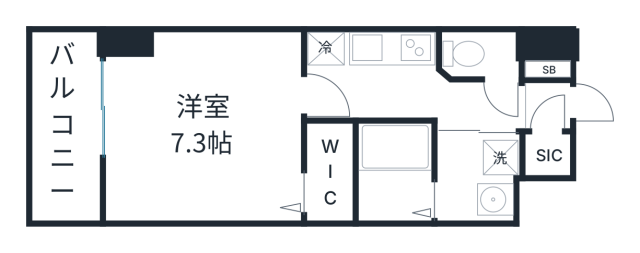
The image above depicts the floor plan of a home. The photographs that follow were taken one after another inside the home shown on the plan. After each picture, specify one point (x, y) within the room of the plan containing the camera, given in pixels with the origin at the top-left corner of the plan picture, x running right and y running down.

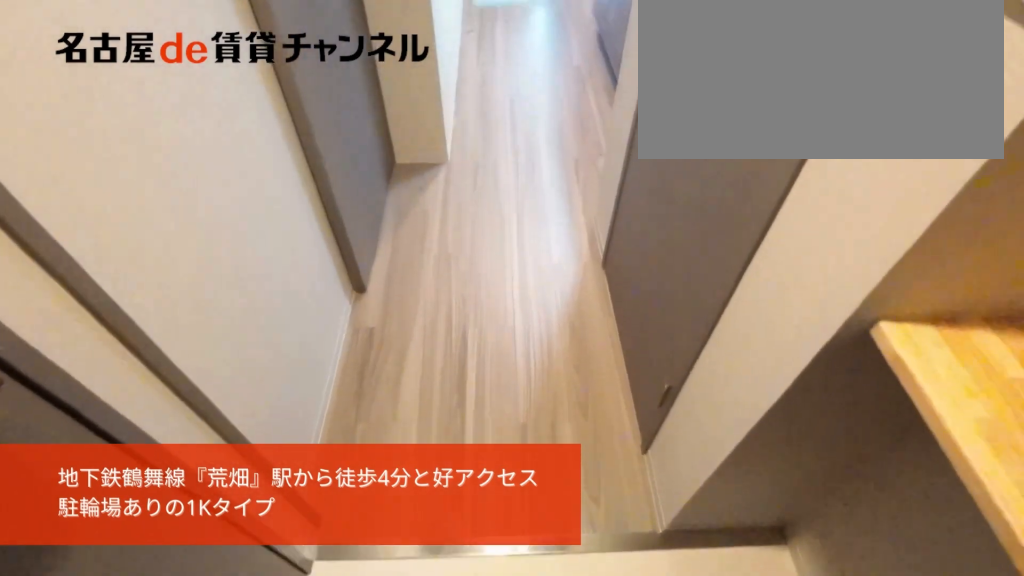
(547, 106)
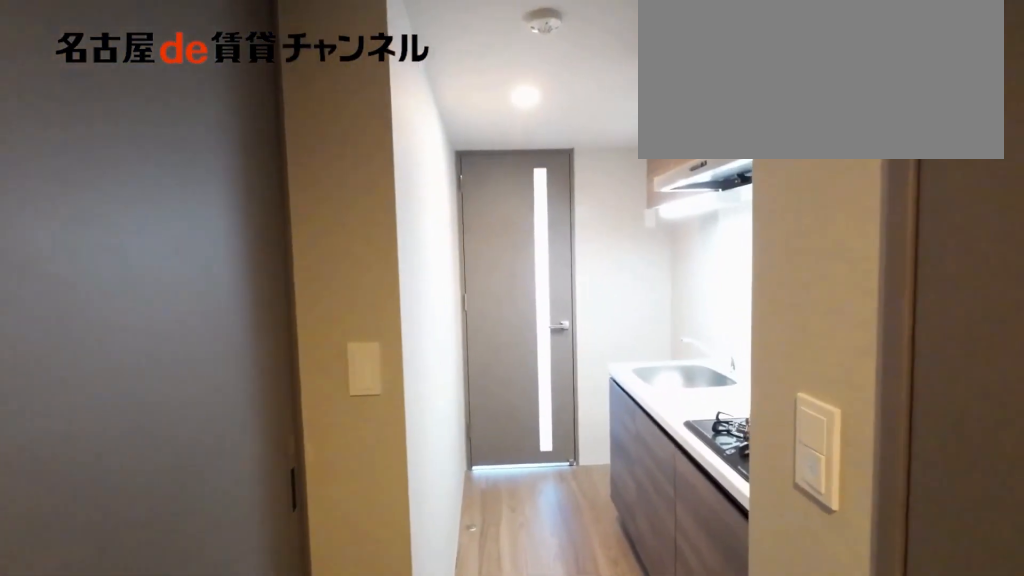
(411, 96)
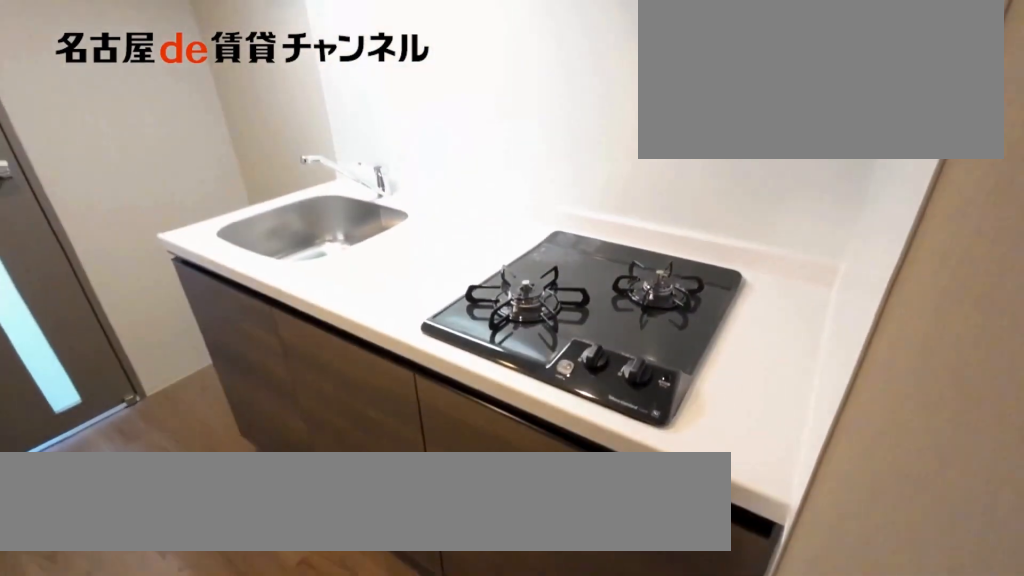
(371, 48)
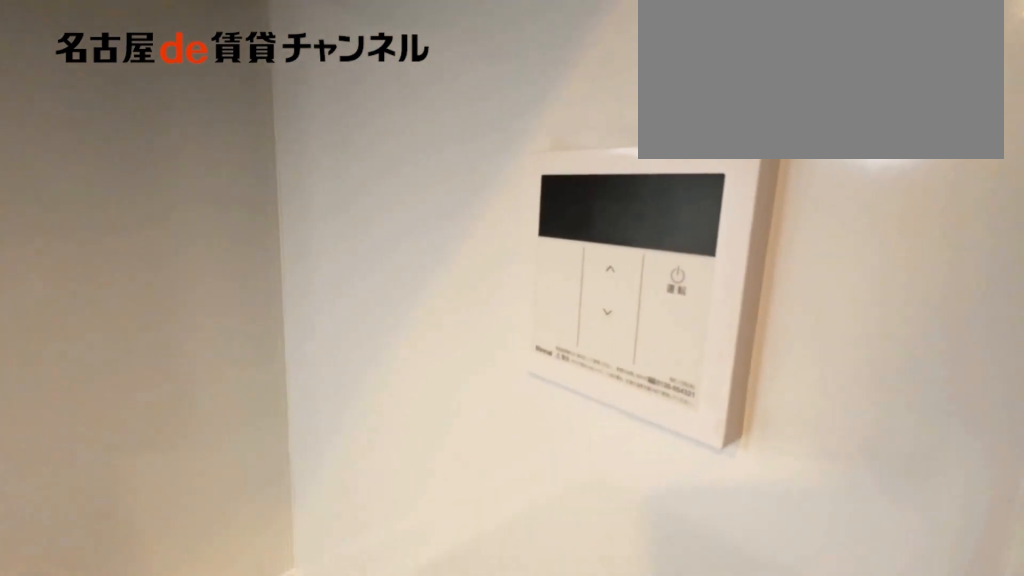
(371, 48)
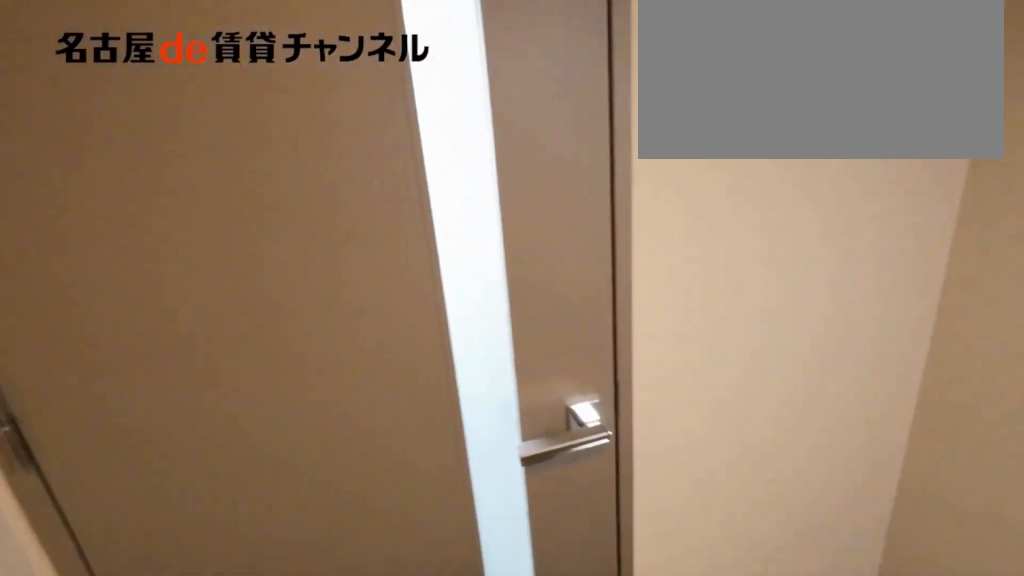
(410, 96)
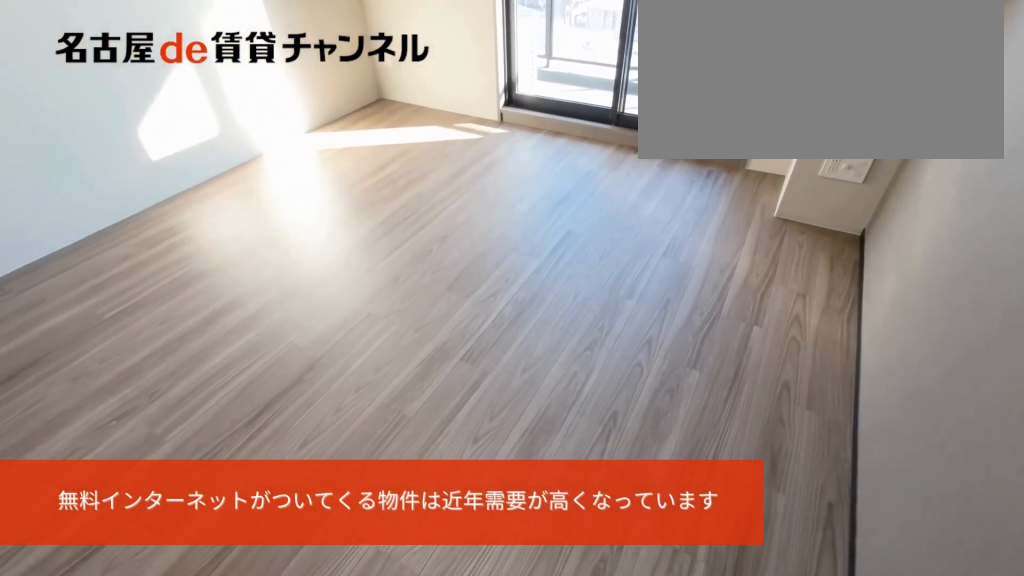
(205, 129)
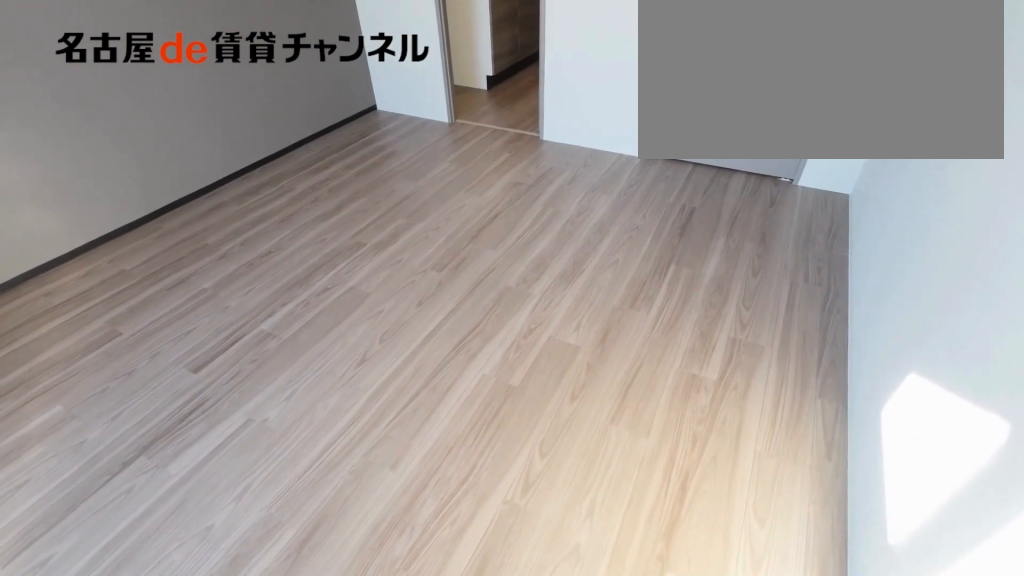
(205, 129)
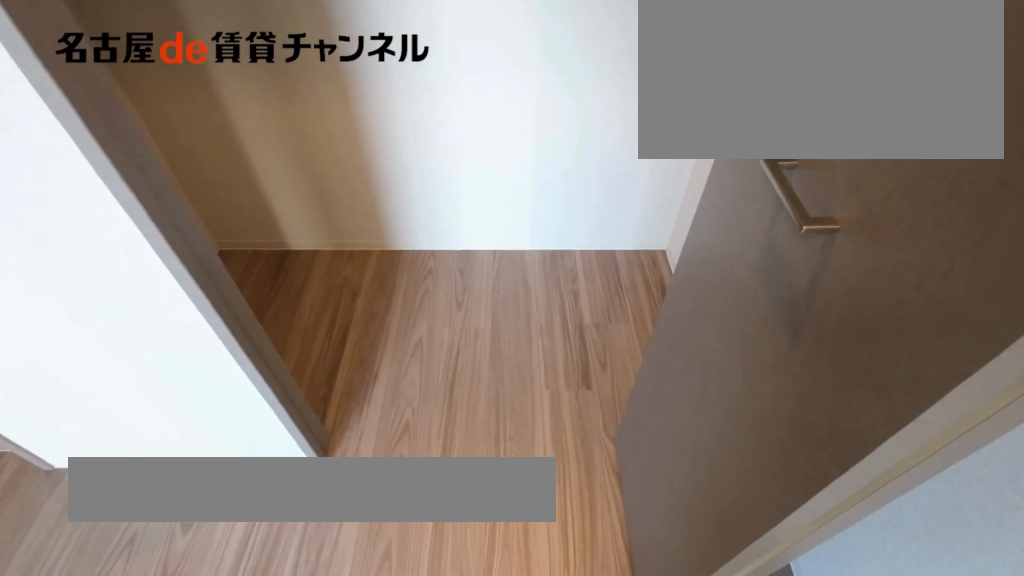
(329, 172)
